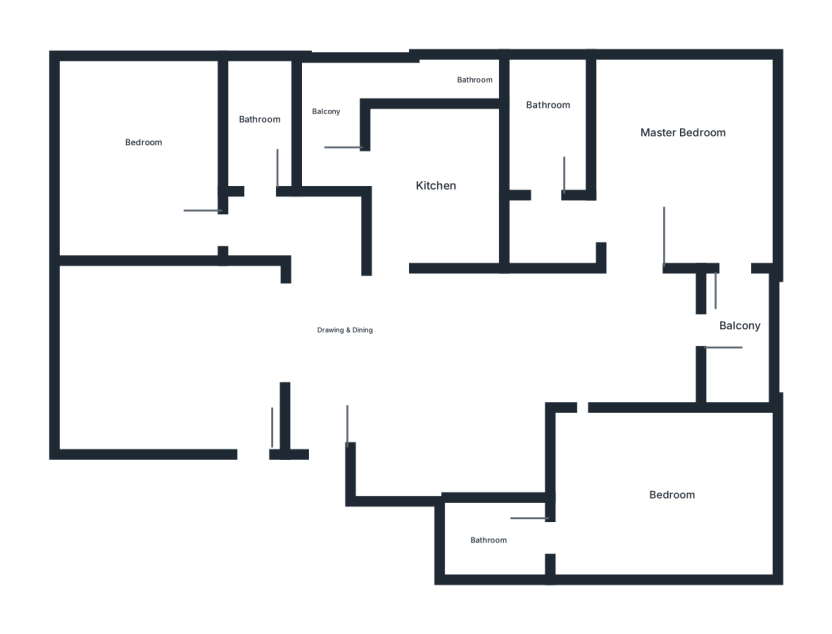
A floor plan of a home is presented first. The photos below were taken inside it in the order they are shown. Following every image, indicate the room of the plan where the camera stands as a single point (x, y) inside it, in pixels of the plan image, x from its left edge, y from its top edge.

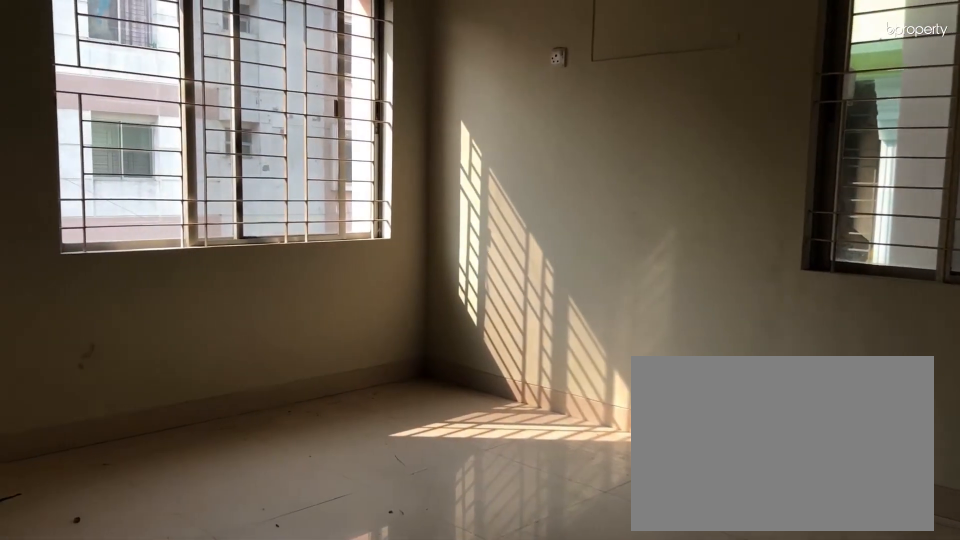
(610, 442)
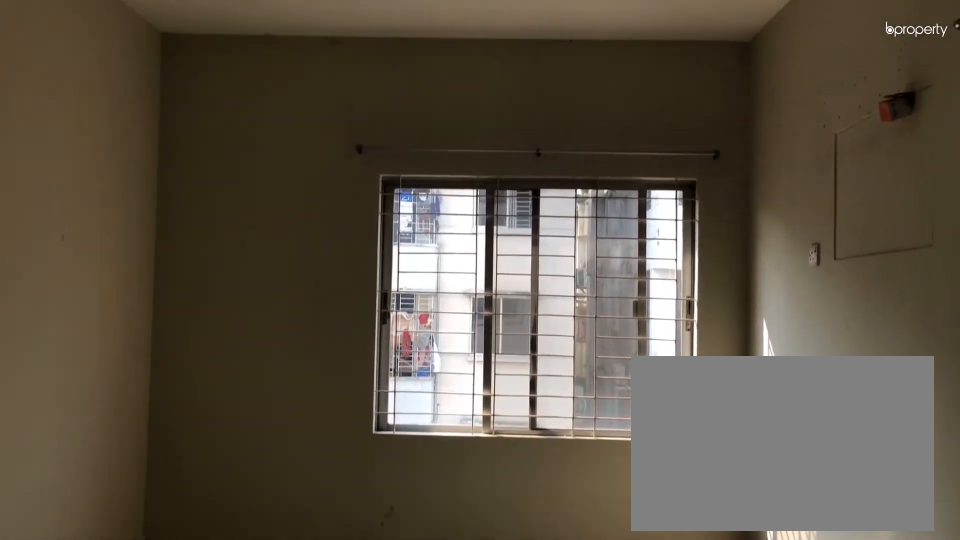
(677, 502)
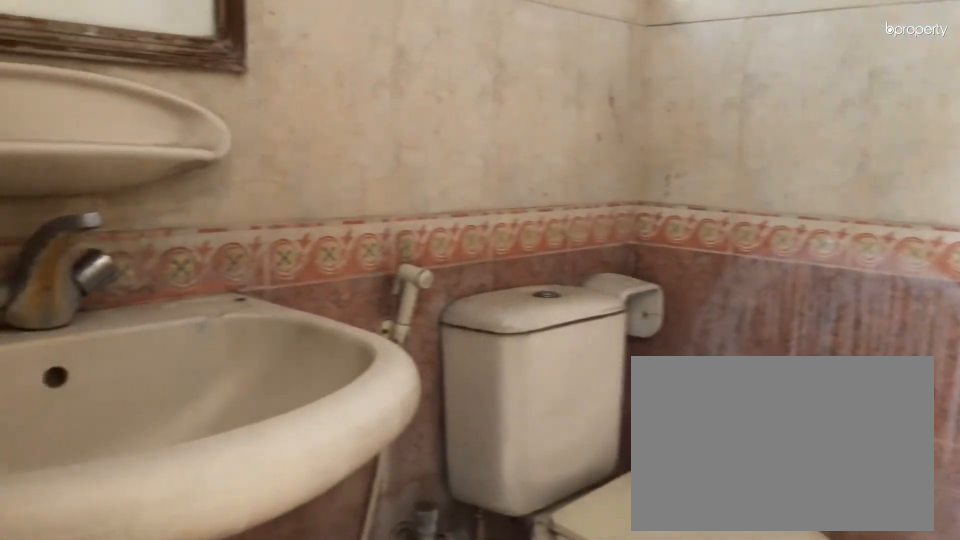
(495, 532)
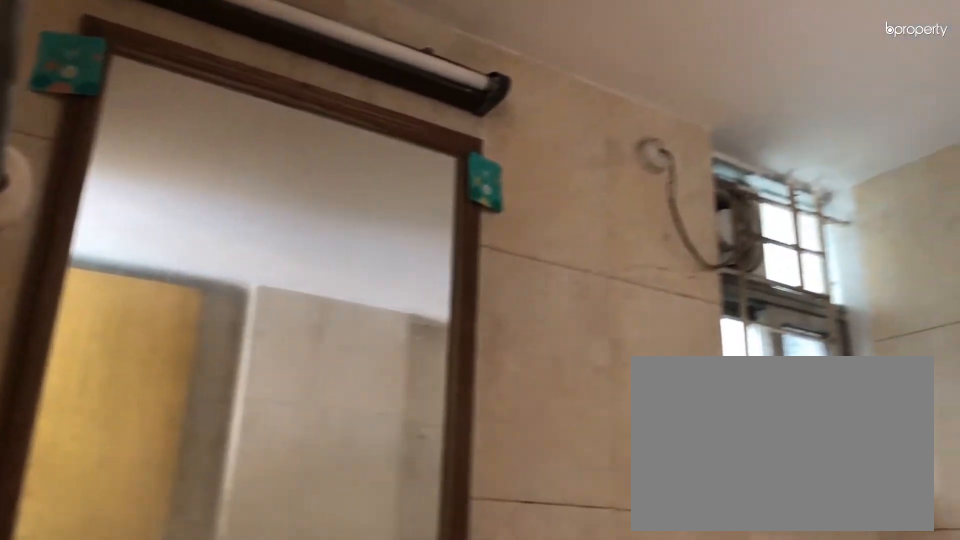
(495, 532)
